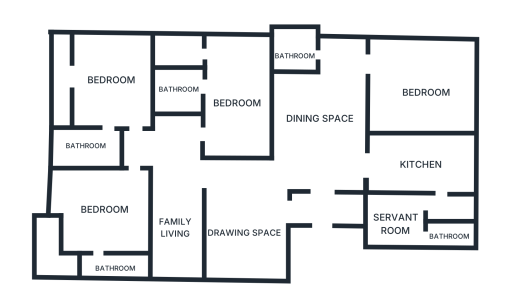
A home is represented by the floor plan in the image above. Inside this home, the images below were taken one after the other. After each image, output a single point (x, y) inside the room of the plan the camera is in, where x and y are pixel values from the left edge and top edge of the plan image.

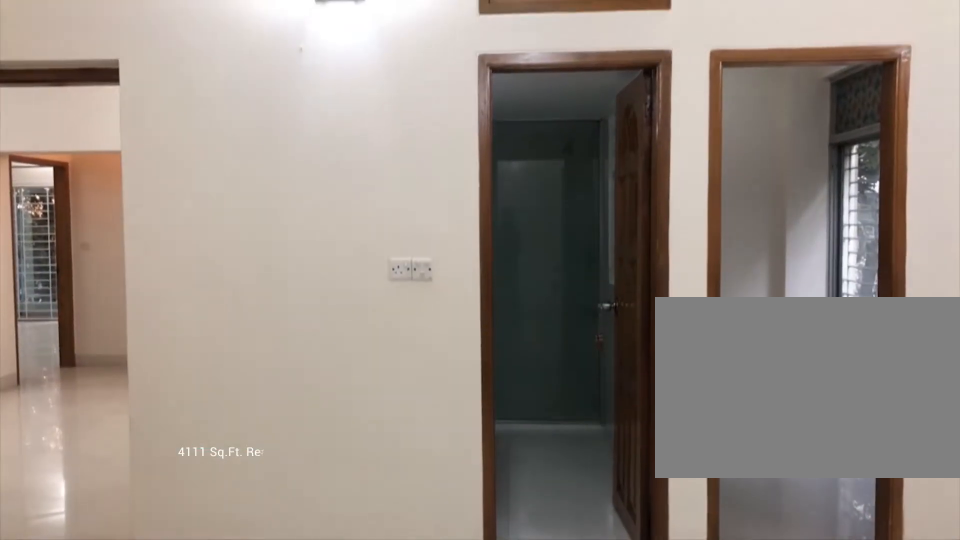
(235, 112)
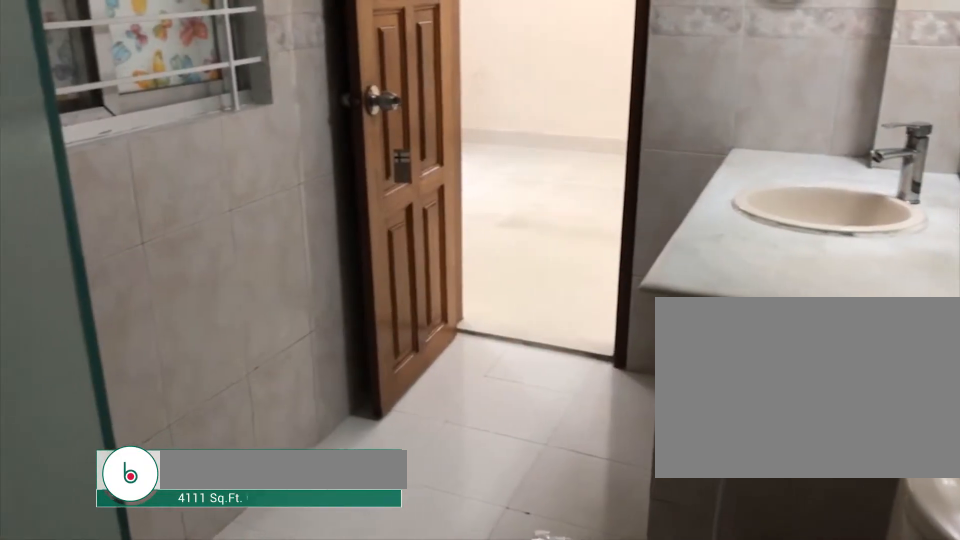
(177, 91)
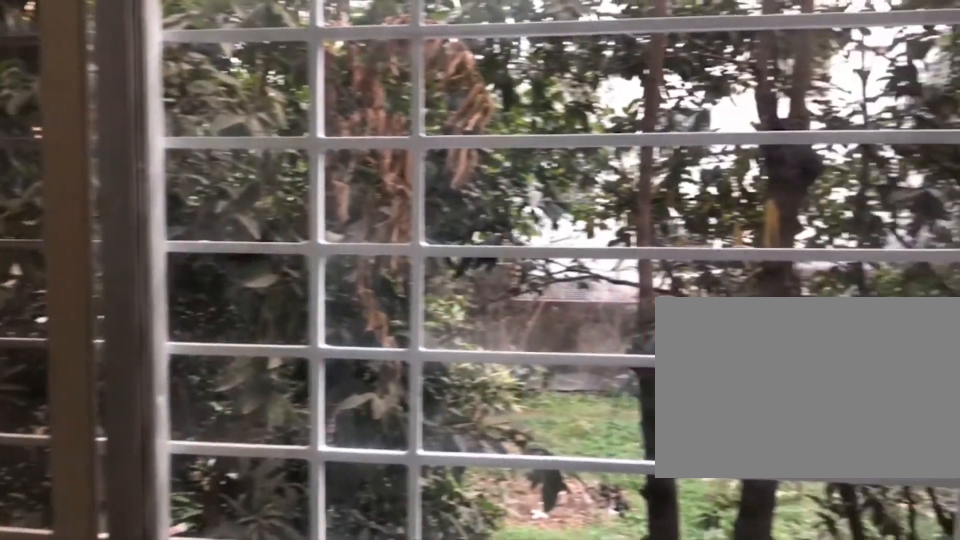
(183, 50)
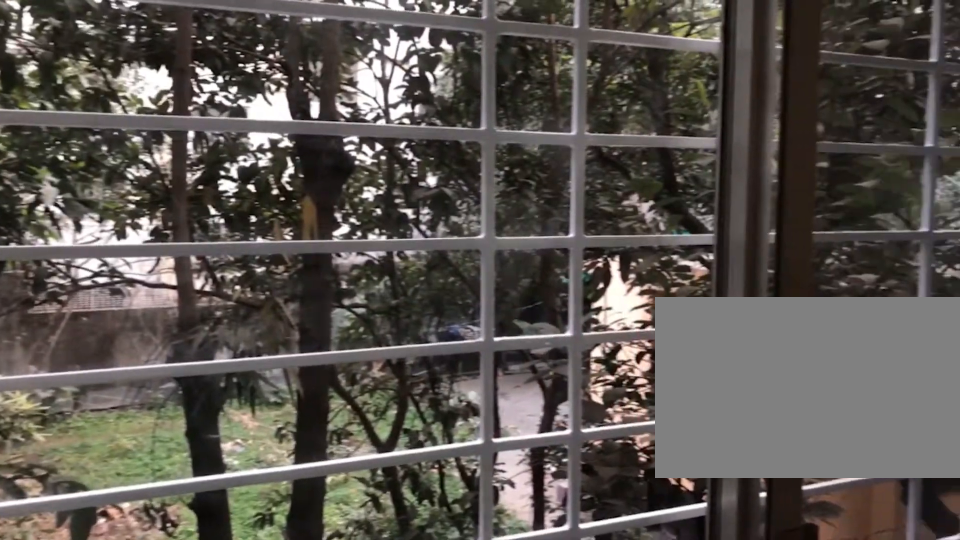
(183, 50)
